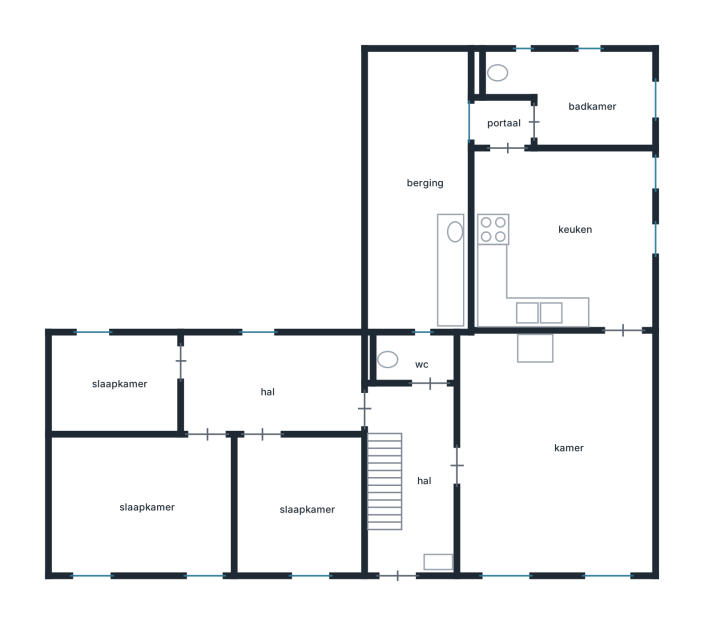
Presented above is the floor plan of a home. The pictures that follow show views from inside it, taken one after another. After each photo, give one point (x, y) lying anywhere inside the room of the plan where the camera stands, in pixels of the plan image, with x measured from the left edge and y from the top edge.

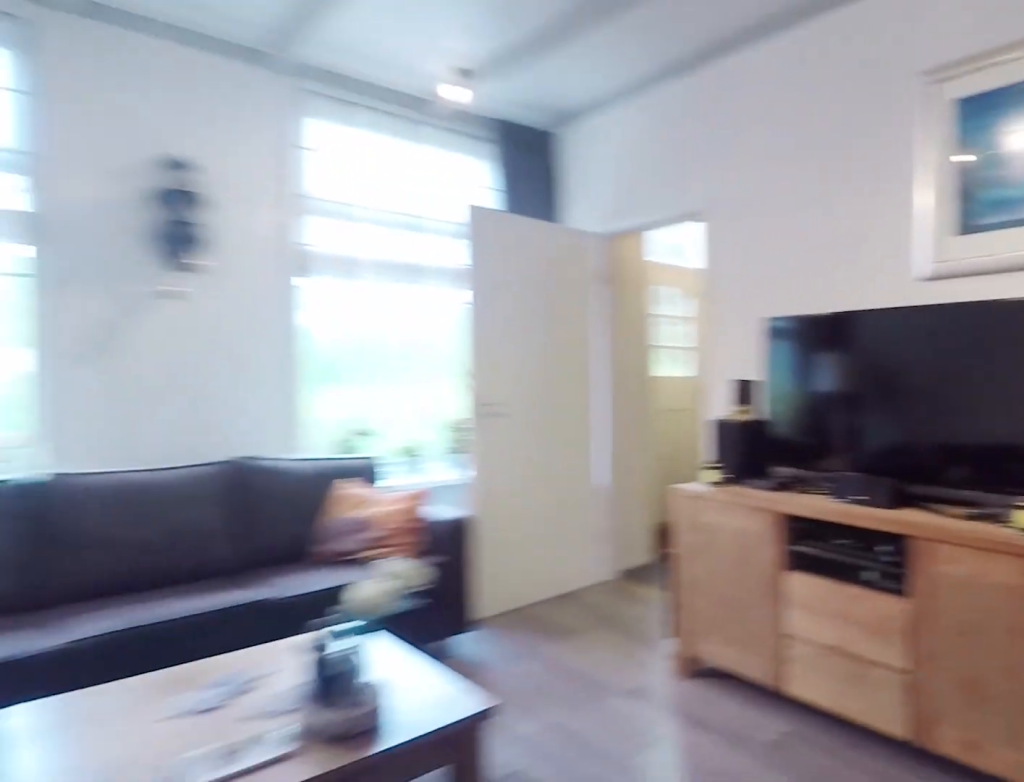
(554, 456)
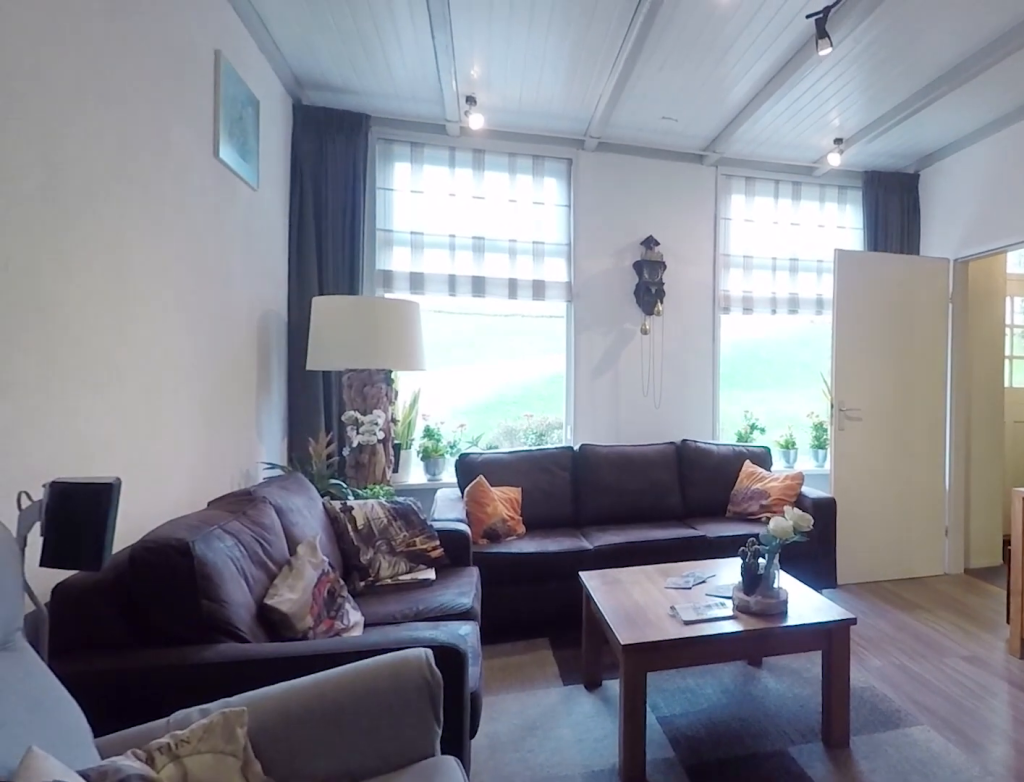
(554, 456)
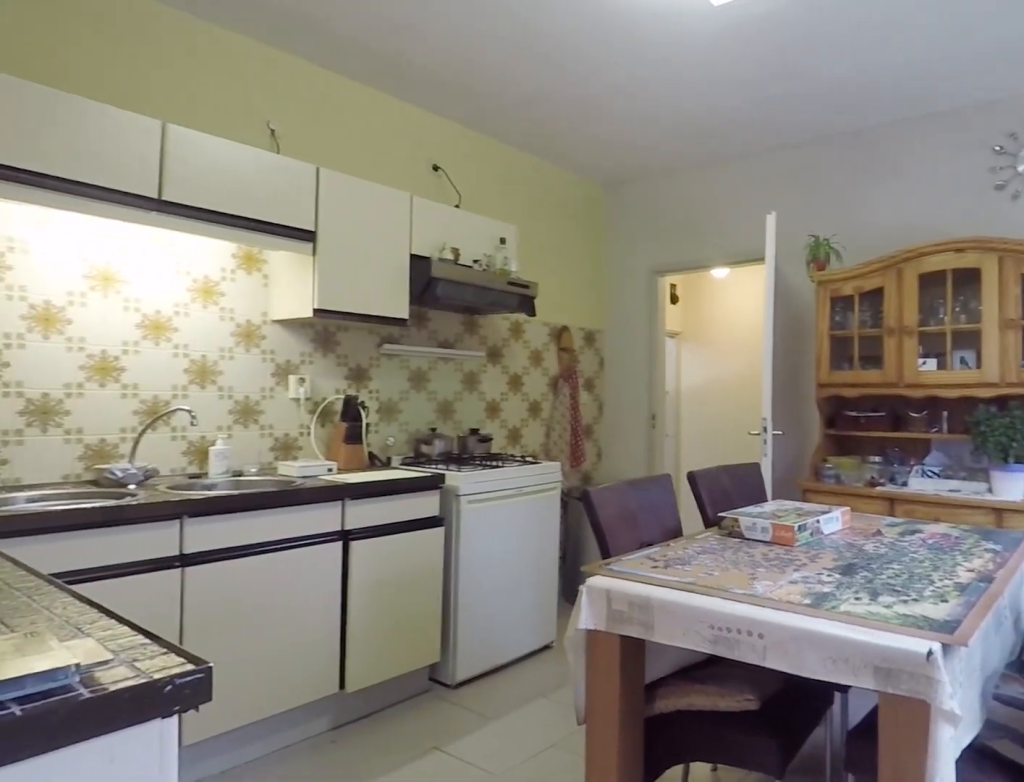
(562, 241)
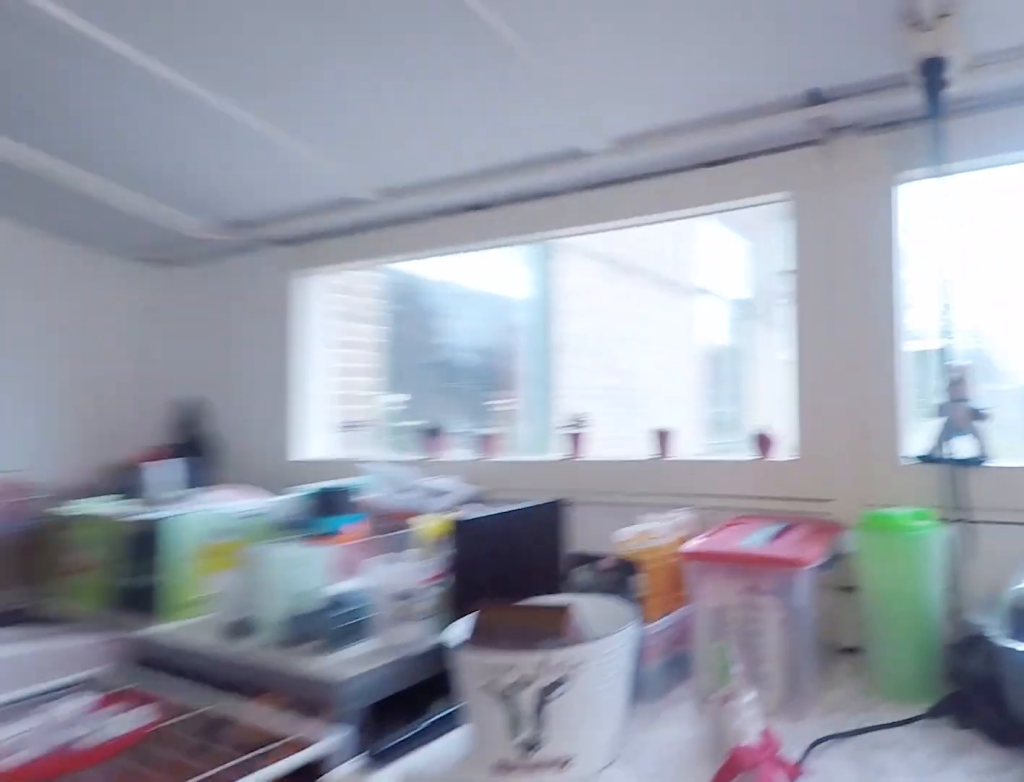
(451, 270)
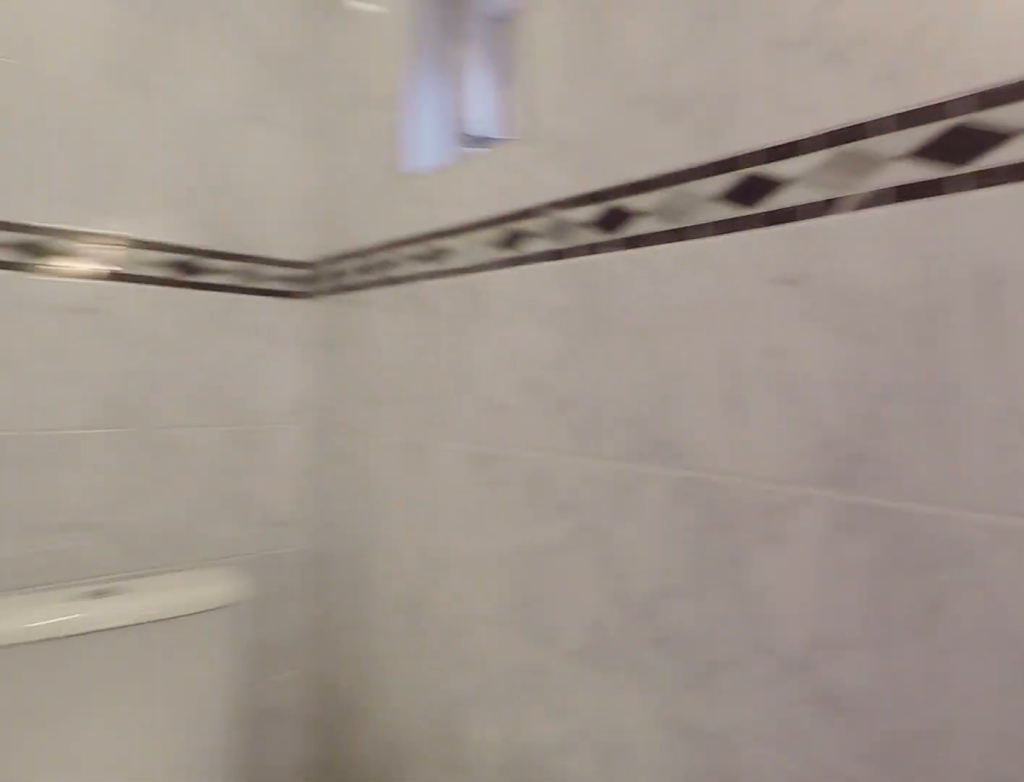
(580, 96)
